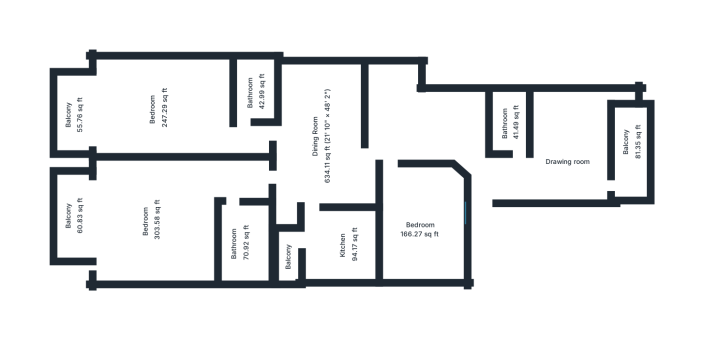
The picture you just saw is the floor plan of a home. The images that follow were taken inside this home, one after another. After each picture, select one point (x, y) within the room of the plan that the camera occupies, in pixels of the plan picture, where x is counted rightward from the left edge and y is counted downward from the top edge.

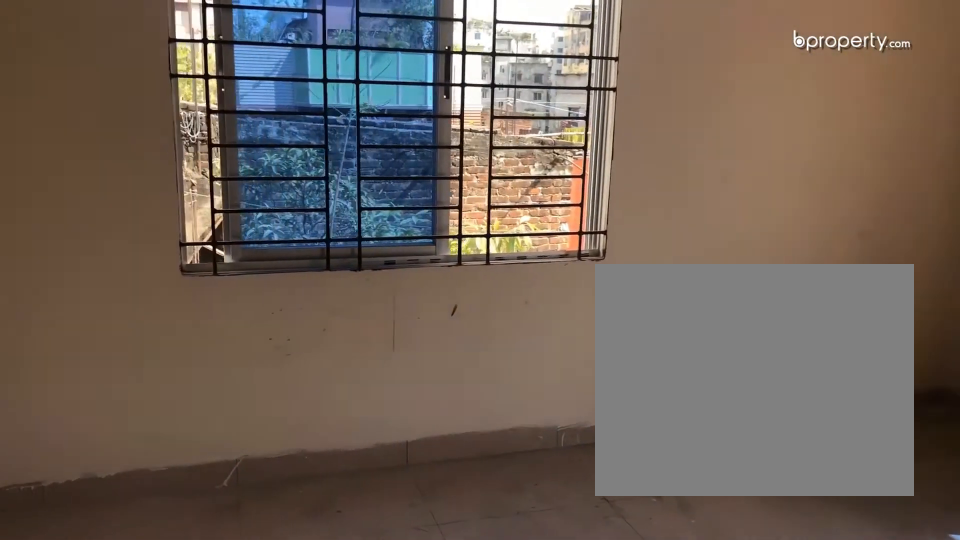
(155, 217)
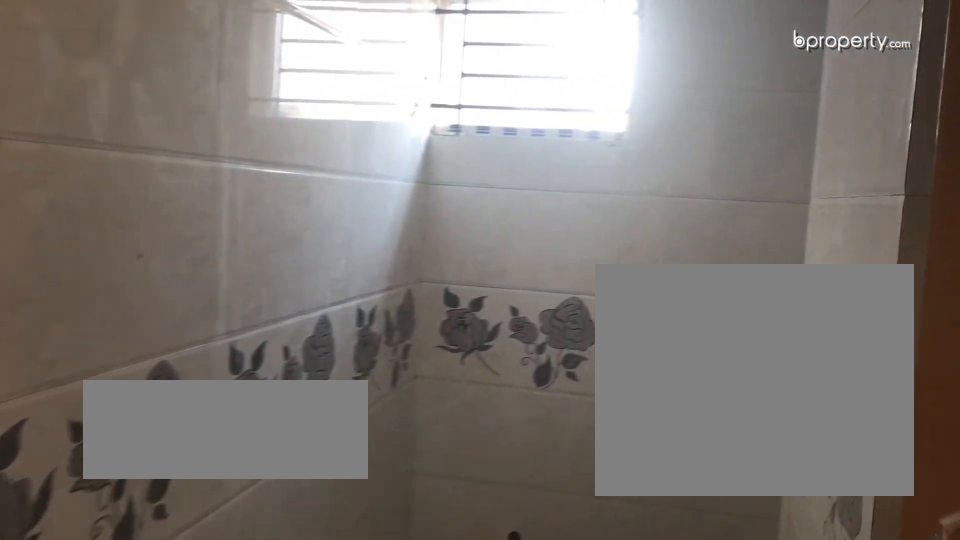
(239, 249)
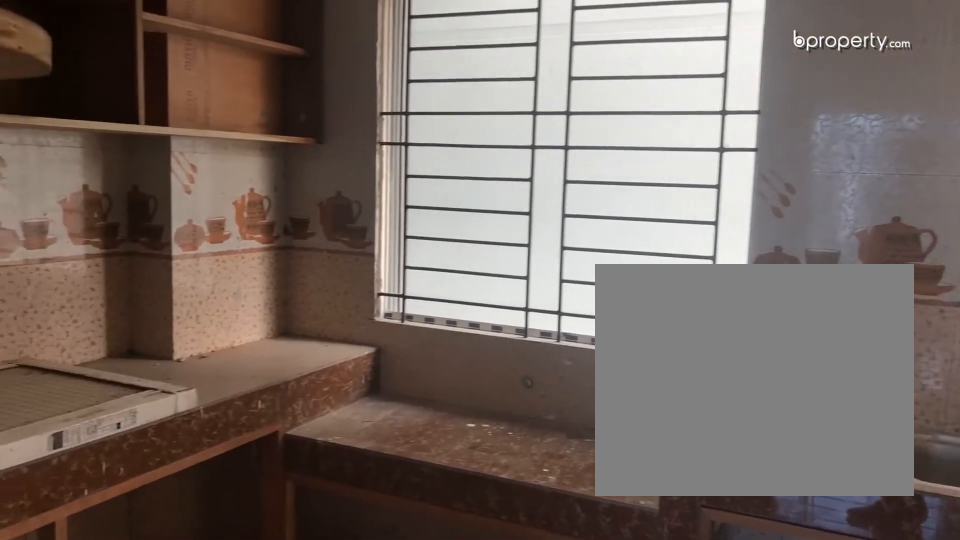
(346, 242)
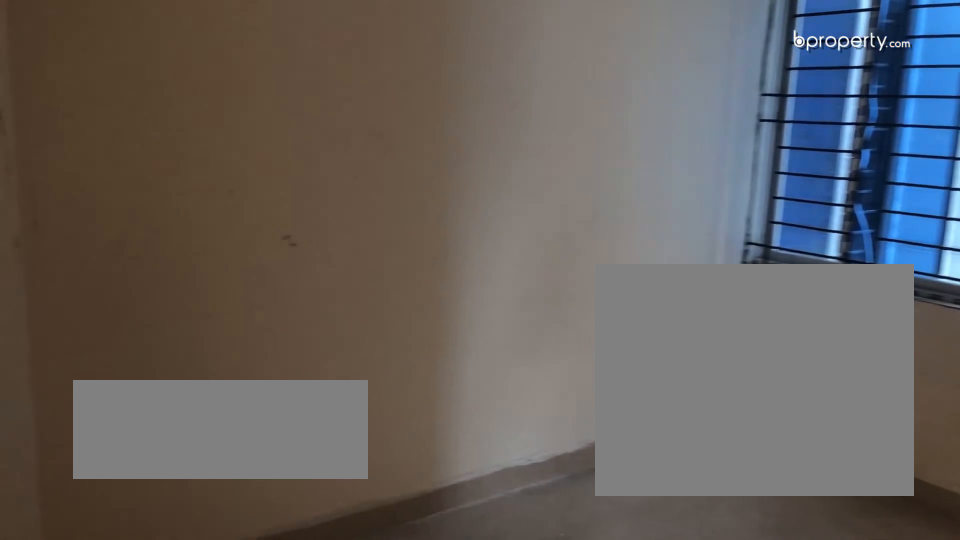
(421, 226)
